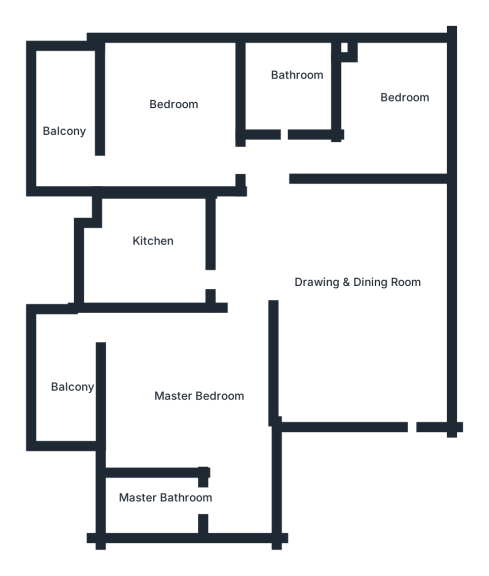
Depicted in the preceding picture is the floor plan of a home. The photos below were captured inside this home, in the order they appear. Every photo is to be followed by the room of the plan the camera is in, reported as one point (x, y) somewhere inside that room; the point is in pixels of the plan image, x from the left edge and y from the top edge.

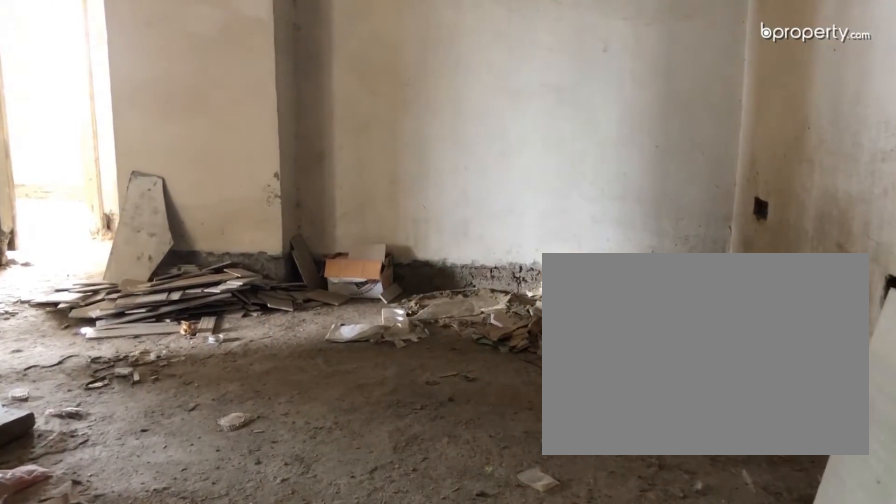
(374, 306)
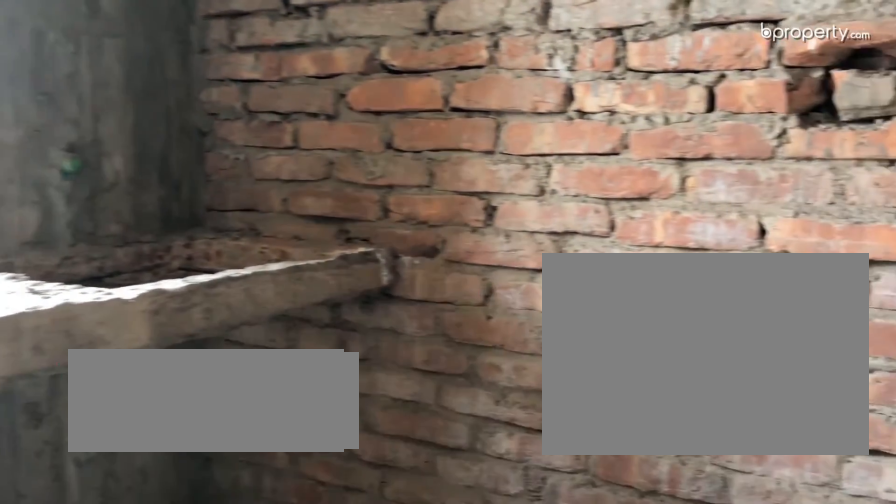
(149, 253)
